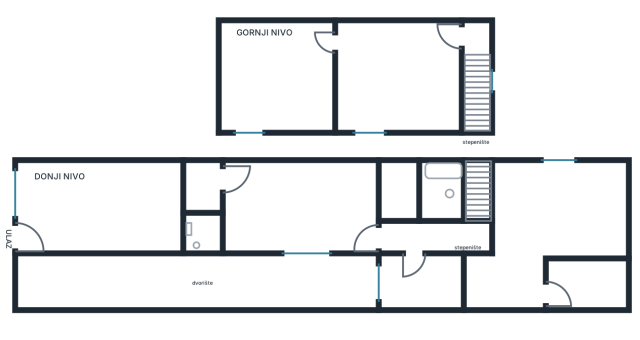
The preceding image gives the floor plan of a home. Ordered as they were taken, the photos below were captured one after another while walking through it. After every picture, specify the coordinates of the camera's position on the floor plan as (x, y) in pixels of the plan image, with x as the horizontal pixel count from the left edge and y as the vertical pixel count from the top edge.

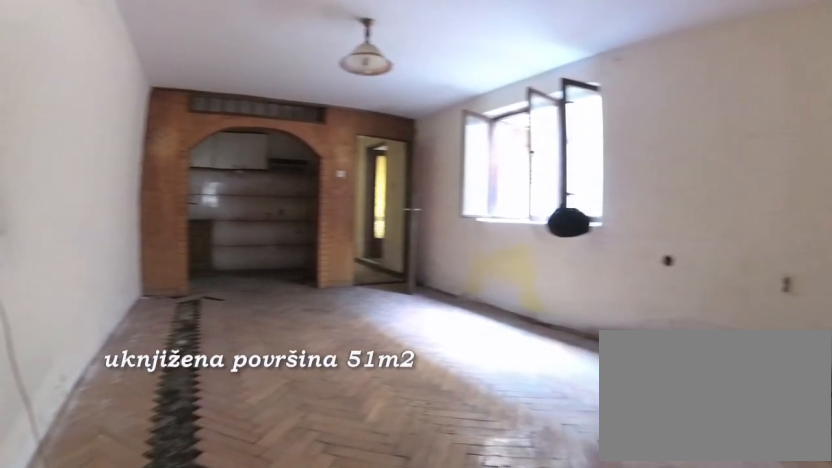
(207, 172)
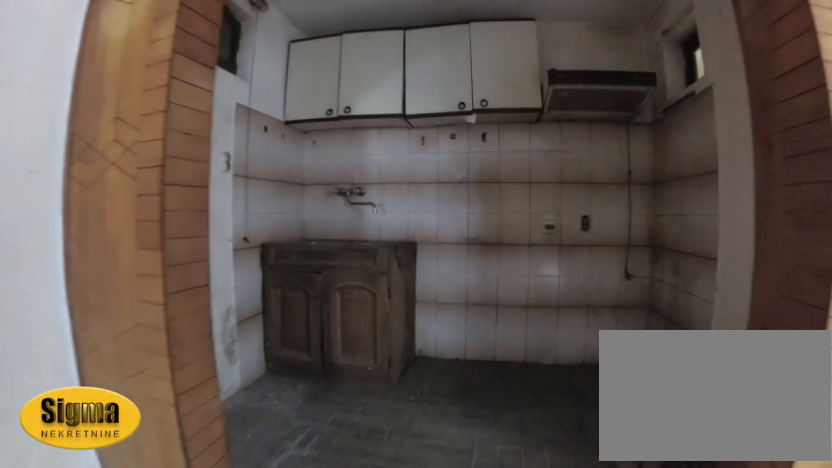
(329, 180)
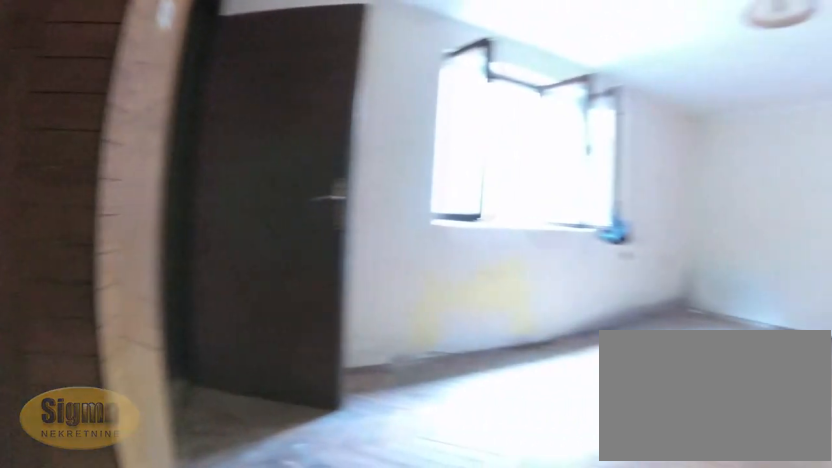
(370, 164)
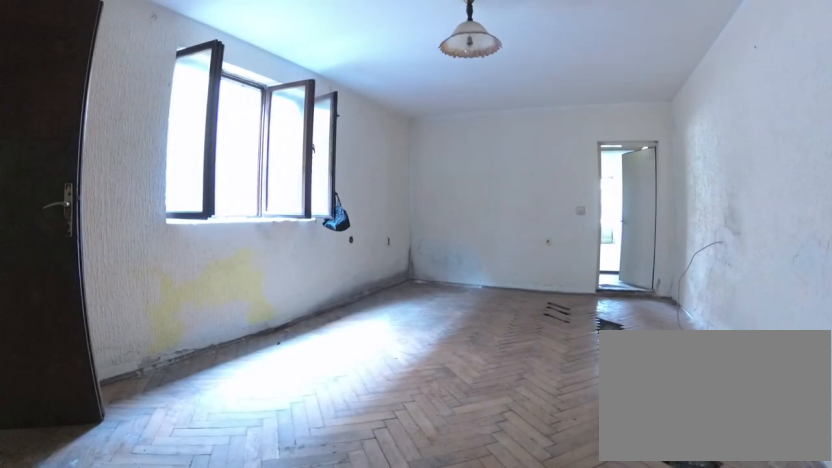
(379, 184)
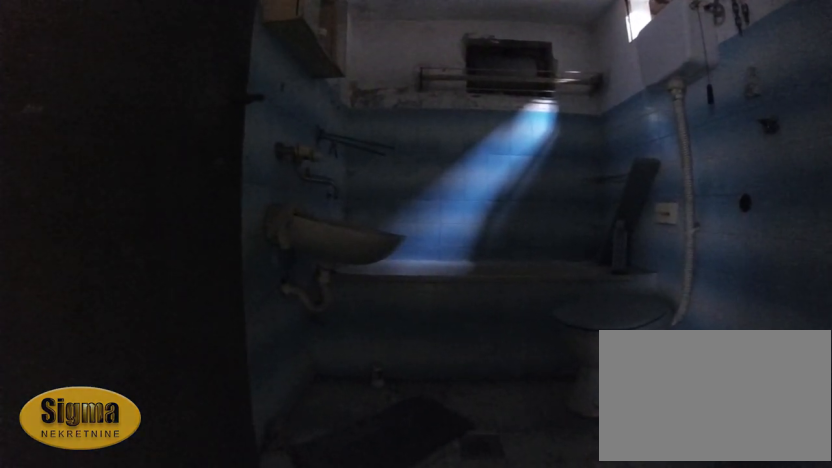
(448, 233)
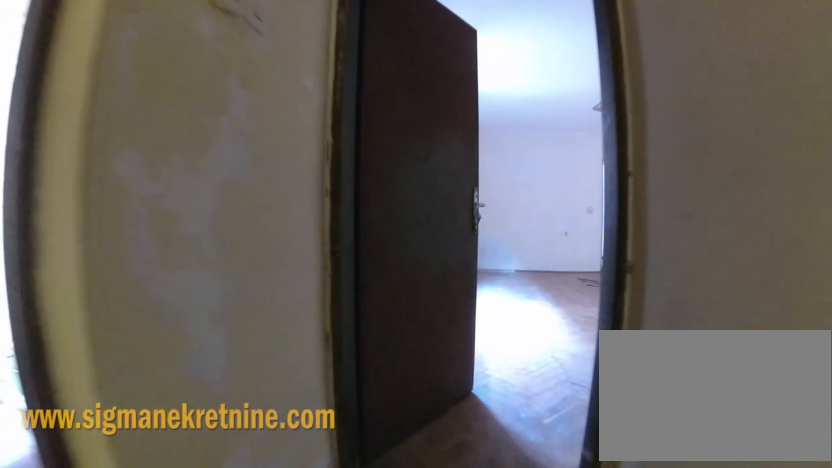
(447, 229)
